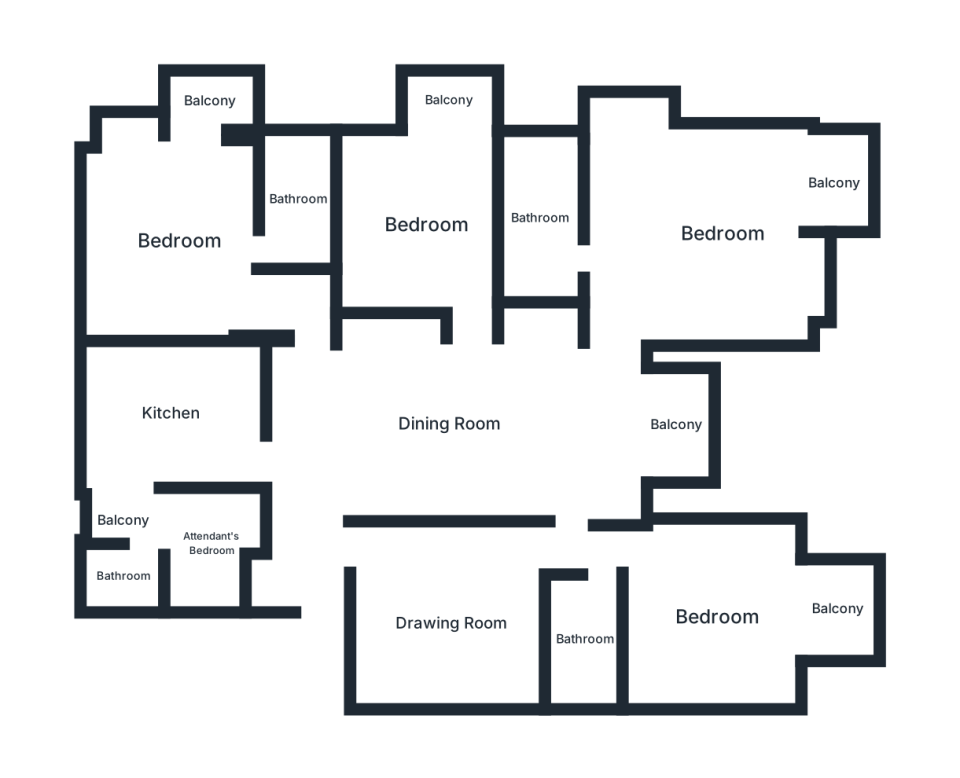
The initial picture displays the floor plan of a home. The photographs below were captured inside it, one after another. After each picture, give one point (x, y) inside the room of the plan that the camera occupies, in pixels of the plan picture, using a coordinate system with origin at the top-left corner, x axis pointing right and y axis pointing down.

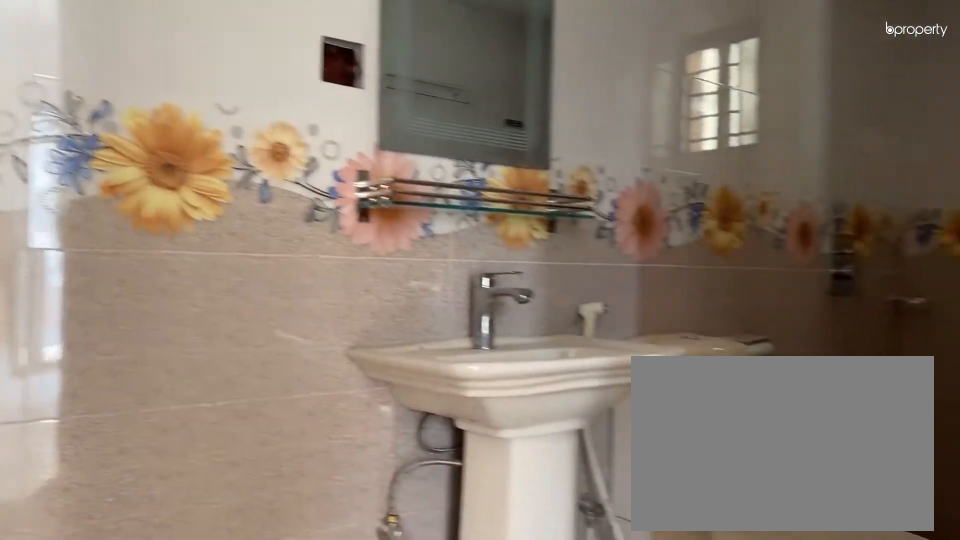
(541, 217)
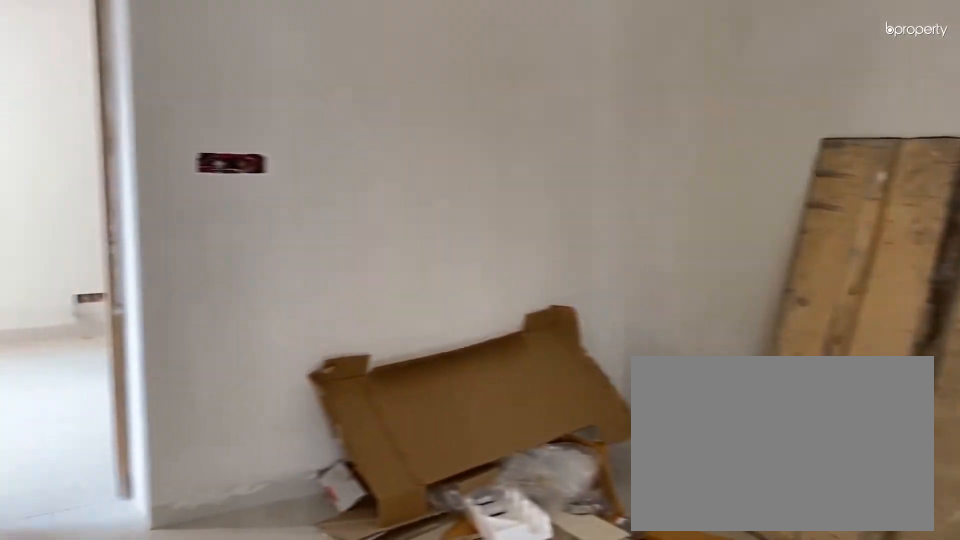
(425, 223)
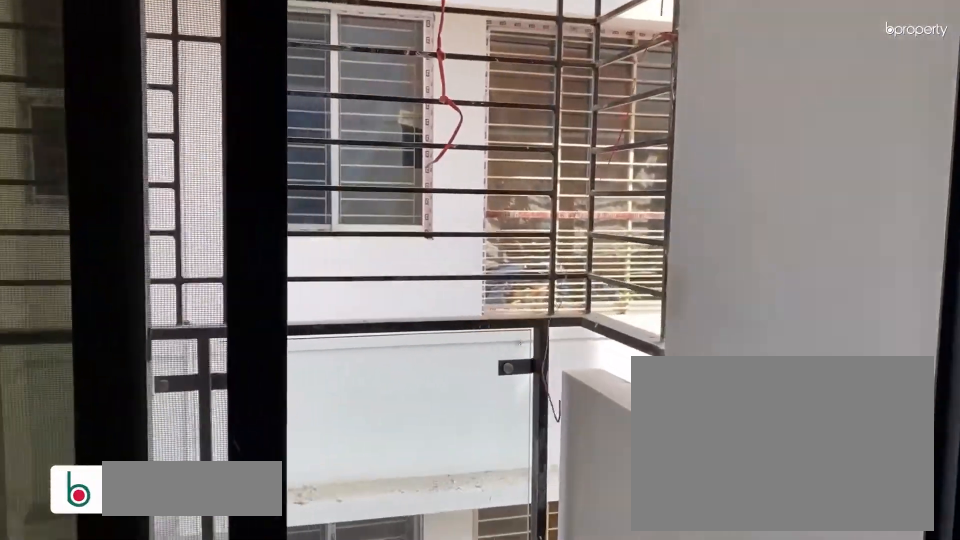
(449, 100)
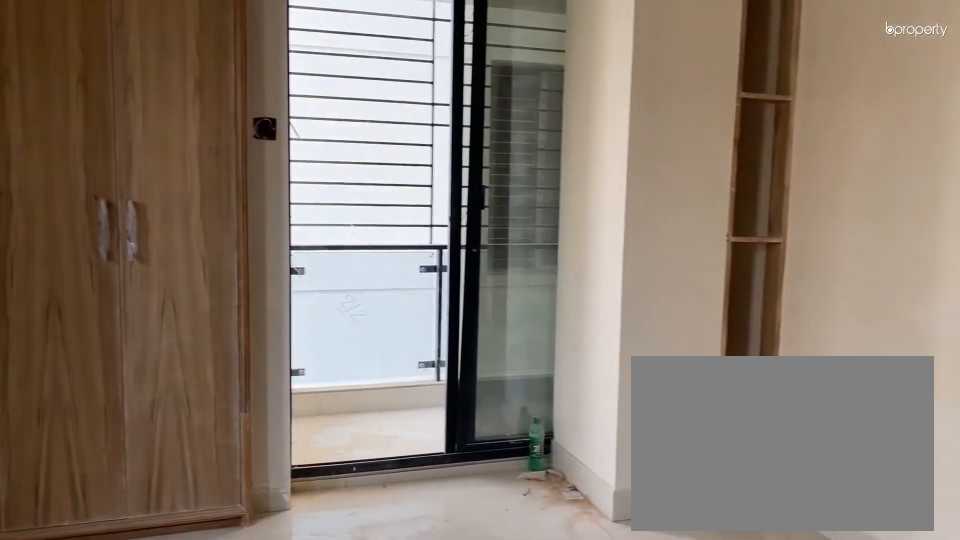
(177, 241)
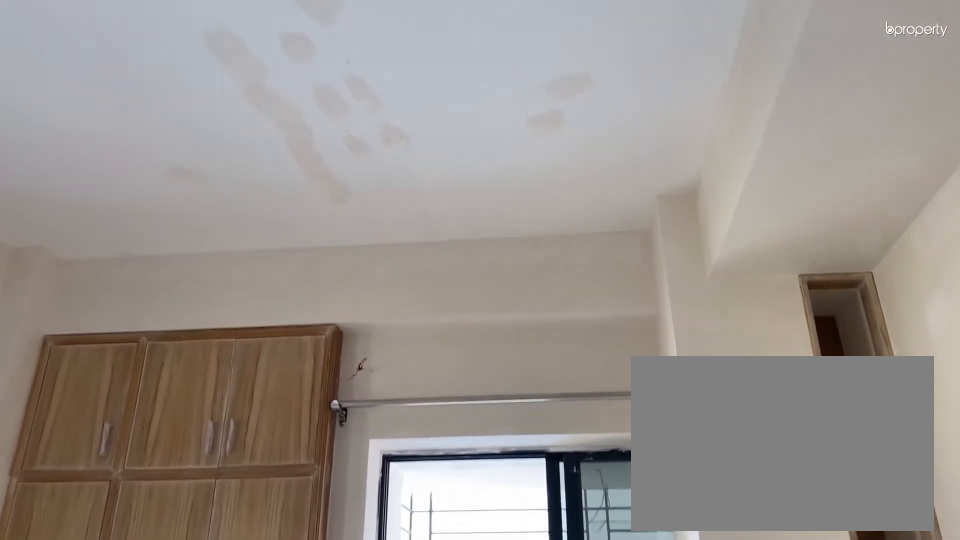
(177, 241)
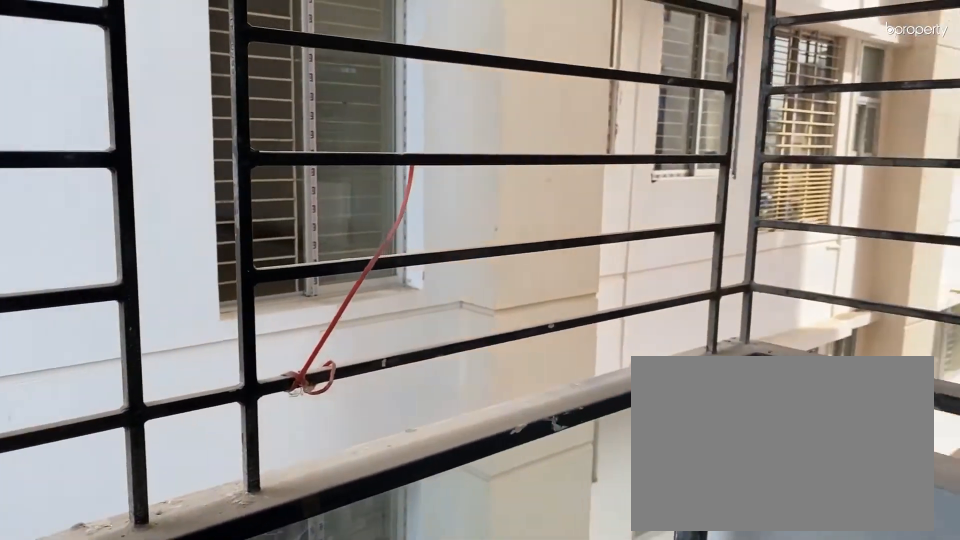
(212, 100)
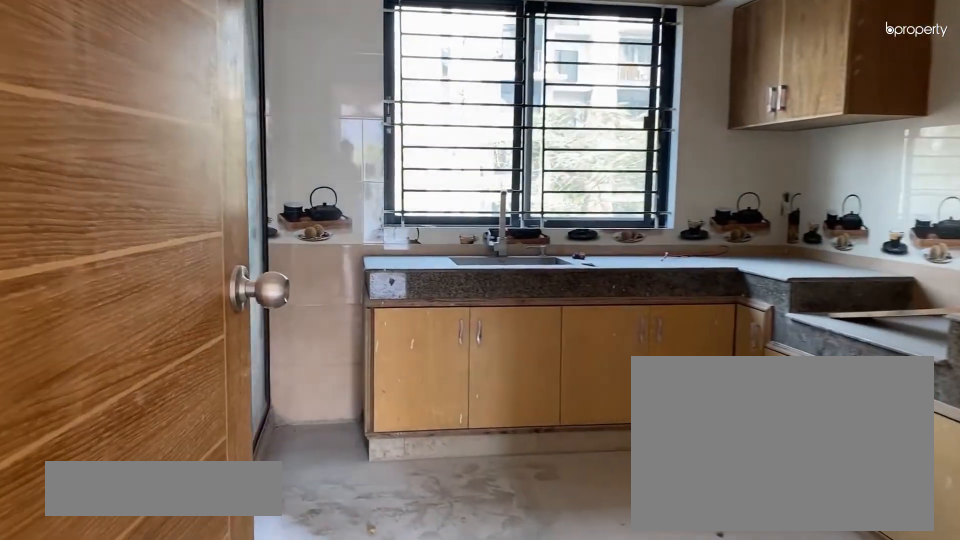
(170, 411)
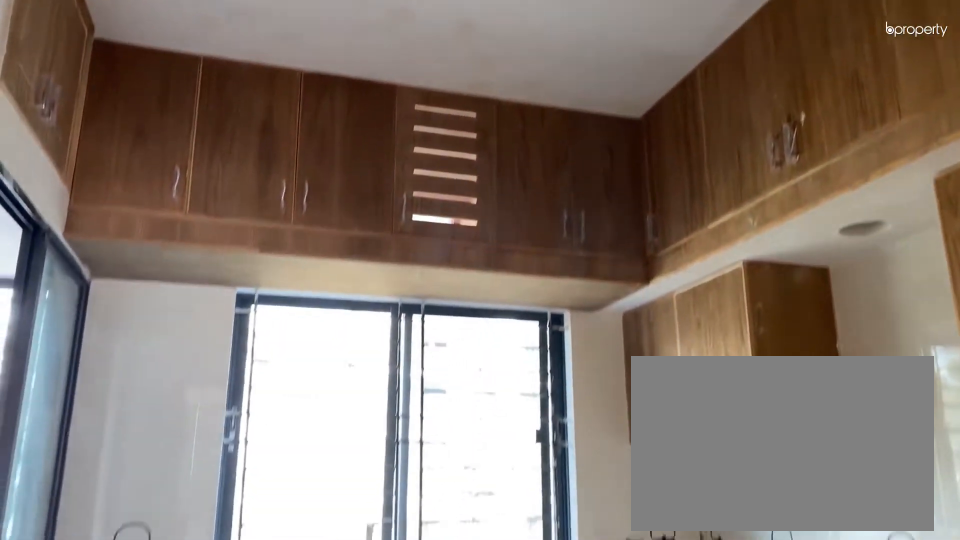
(170, 410)
